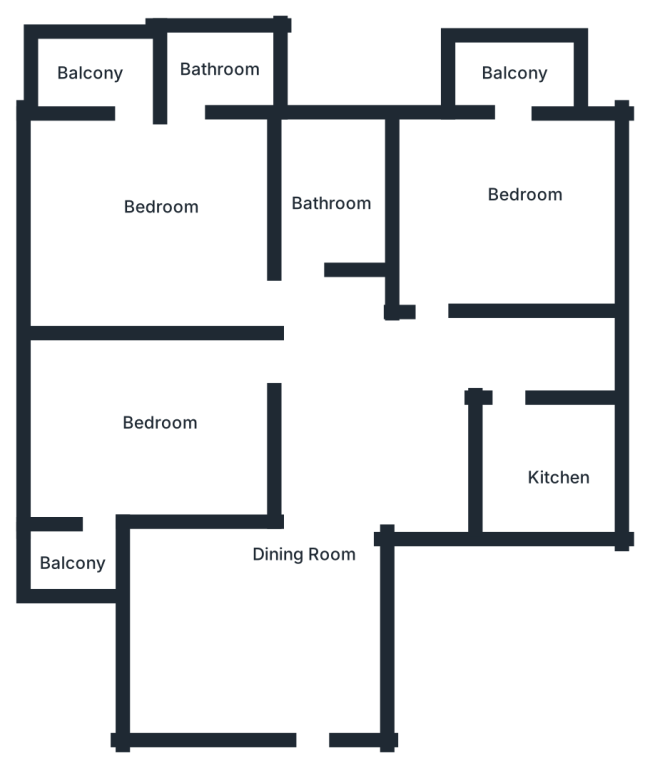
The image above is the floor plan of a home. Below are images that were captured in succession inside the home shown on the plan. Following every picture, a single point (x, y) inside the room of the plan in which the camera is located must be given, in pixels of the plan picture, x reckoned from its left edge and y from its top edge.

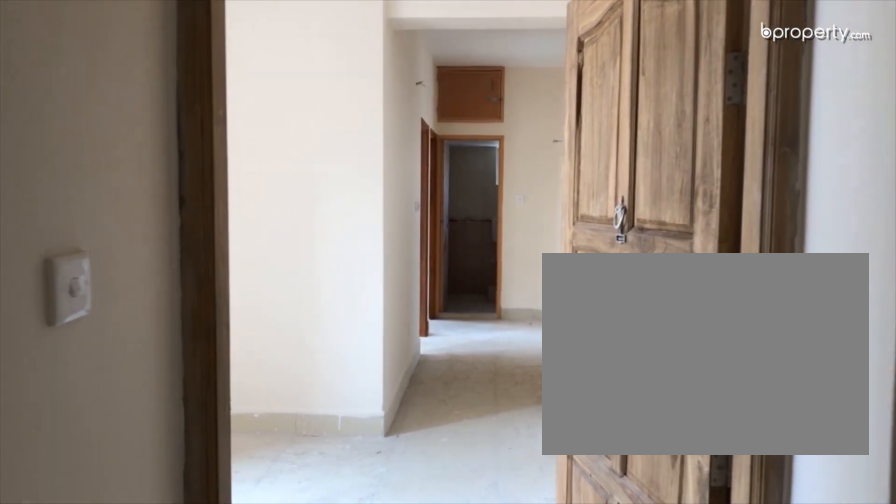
(309, 633)
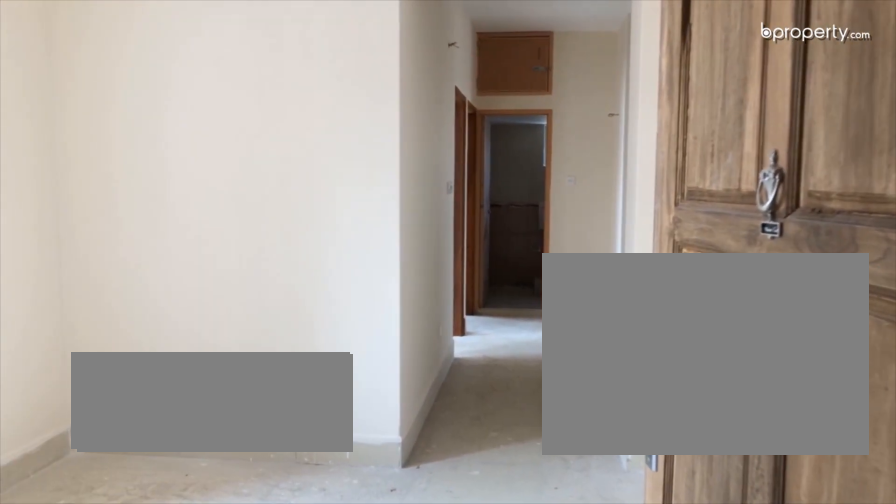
(309, 633)
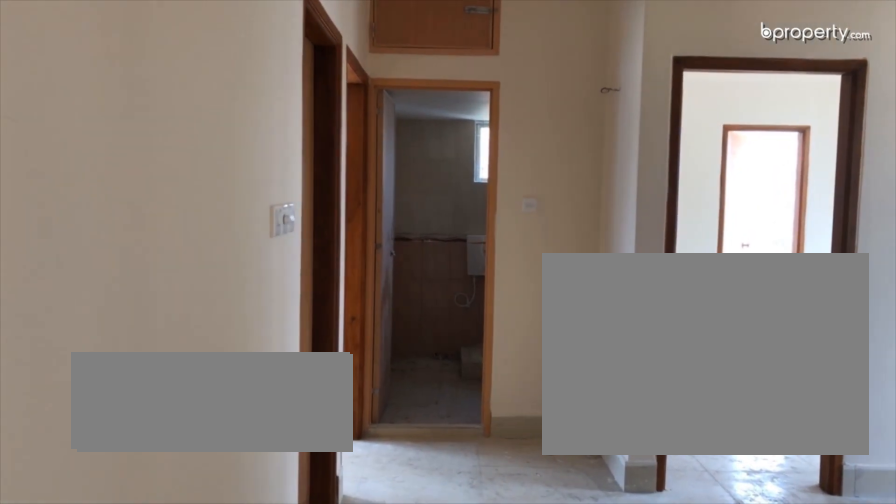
(349, 479)
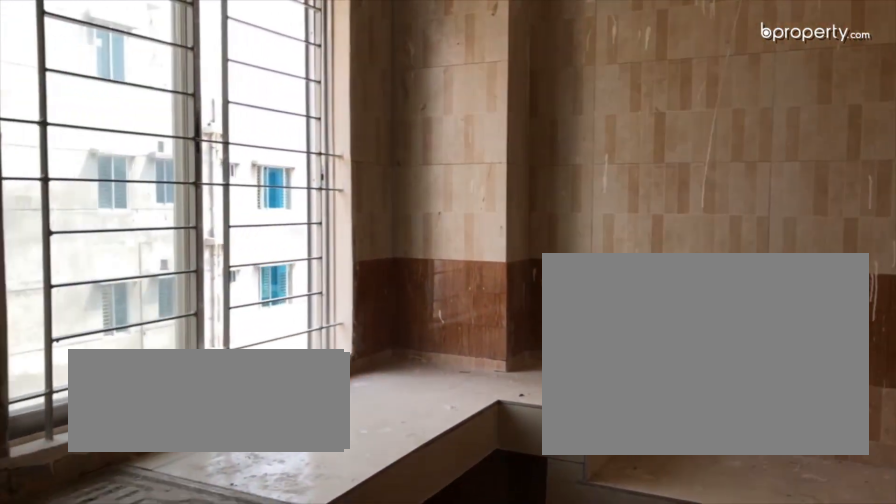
(545, 464)
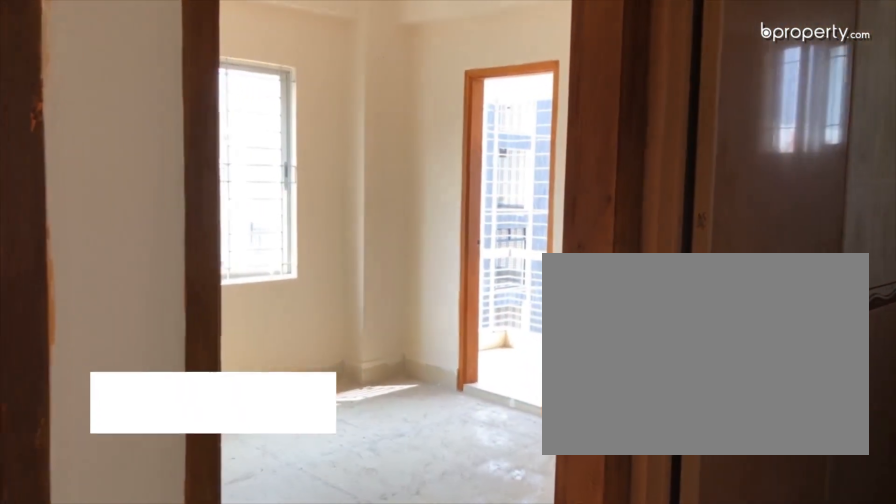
(298, 302)
